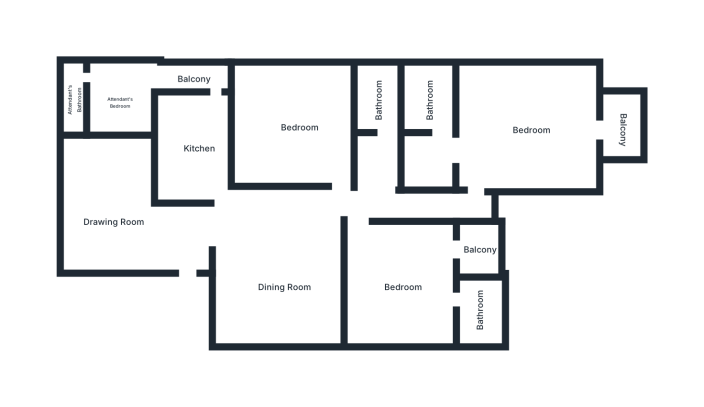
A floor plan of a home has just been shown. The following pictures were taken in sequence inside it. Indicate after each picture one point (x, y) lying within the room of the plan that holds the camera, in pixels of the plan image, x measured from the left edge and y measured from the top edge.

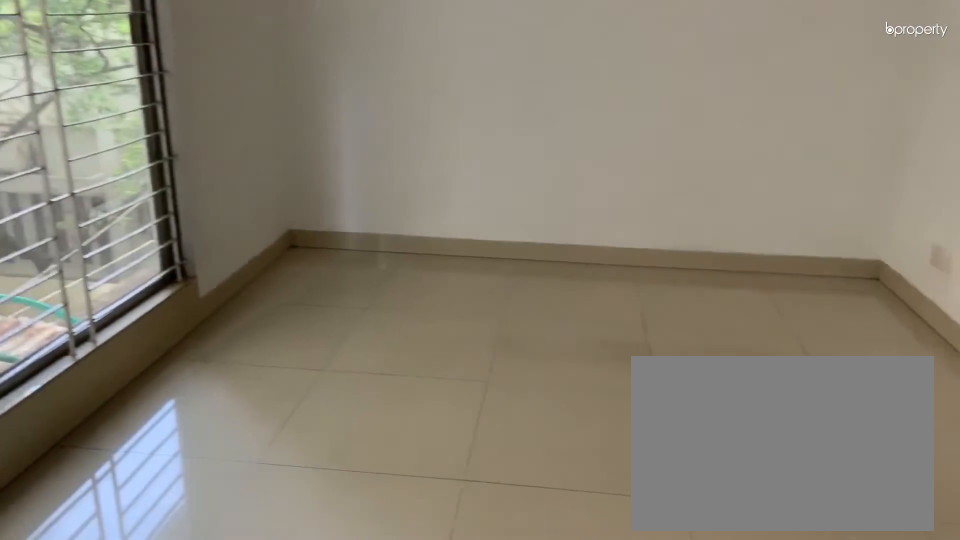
(115, 221)
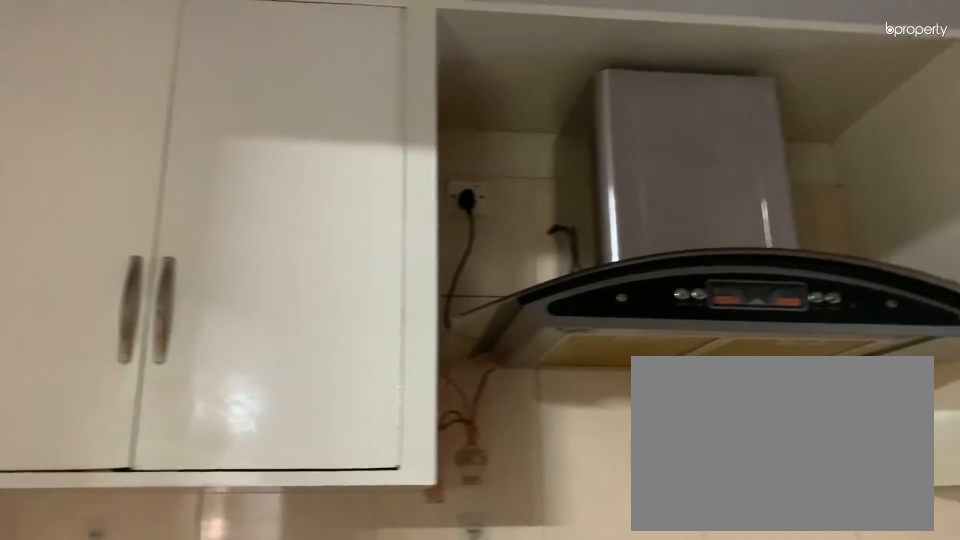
(200, 148)
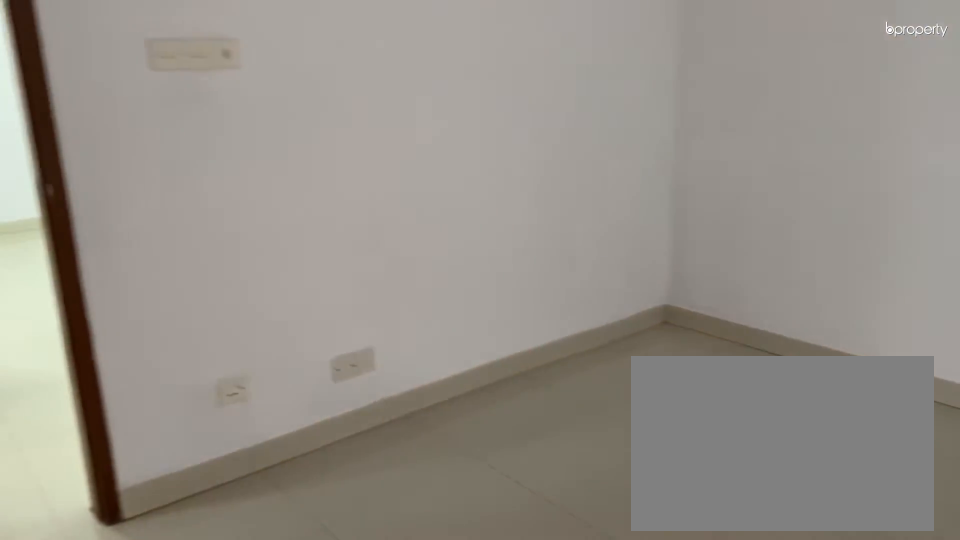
(300, 126)
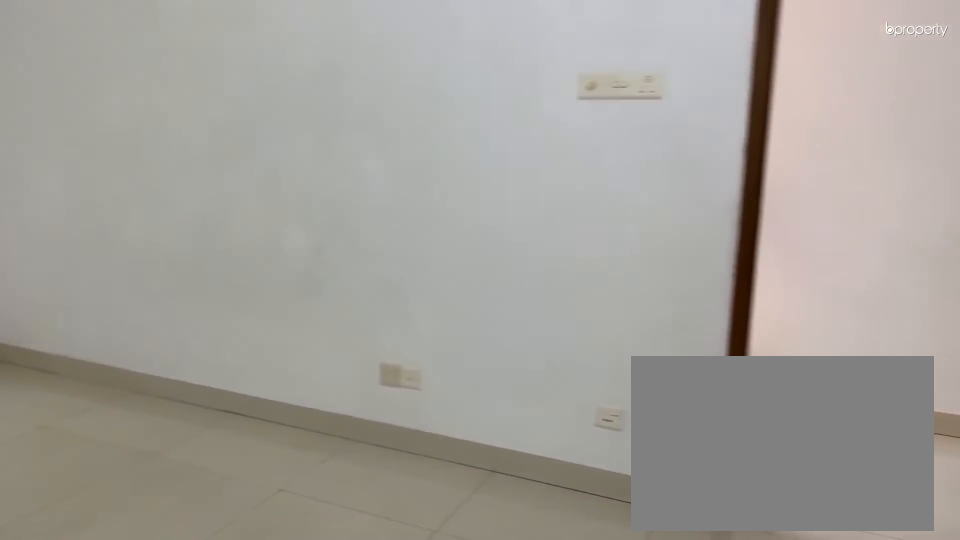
(529, 132)
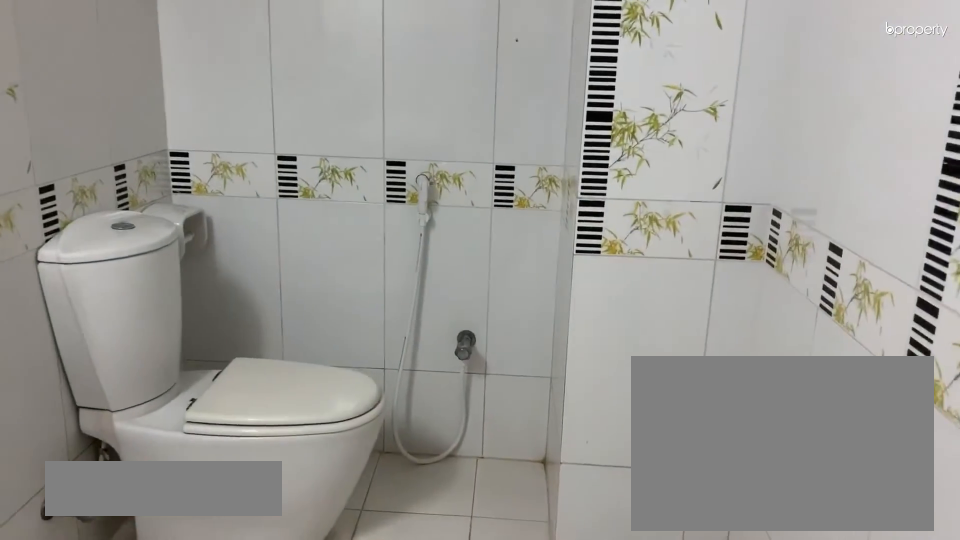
(429, 98)
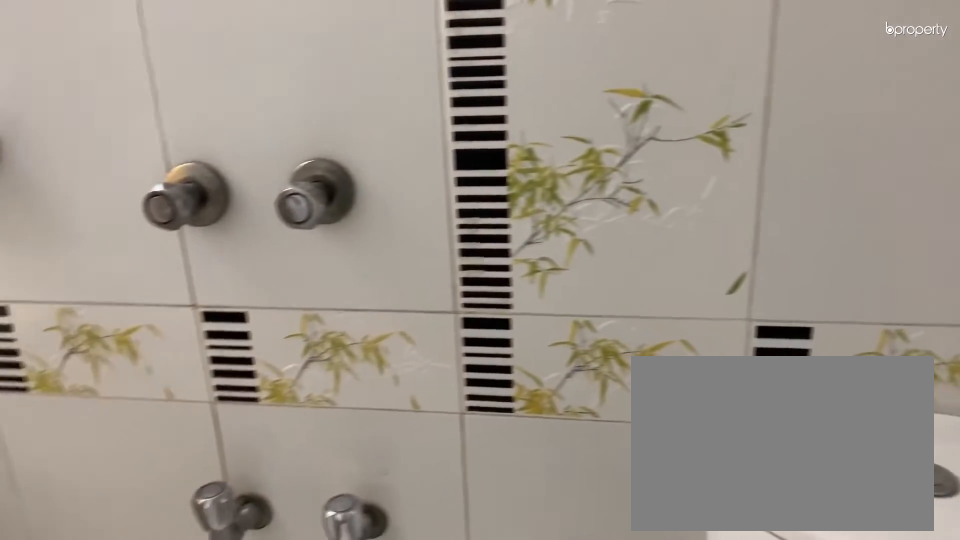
(429, 98)
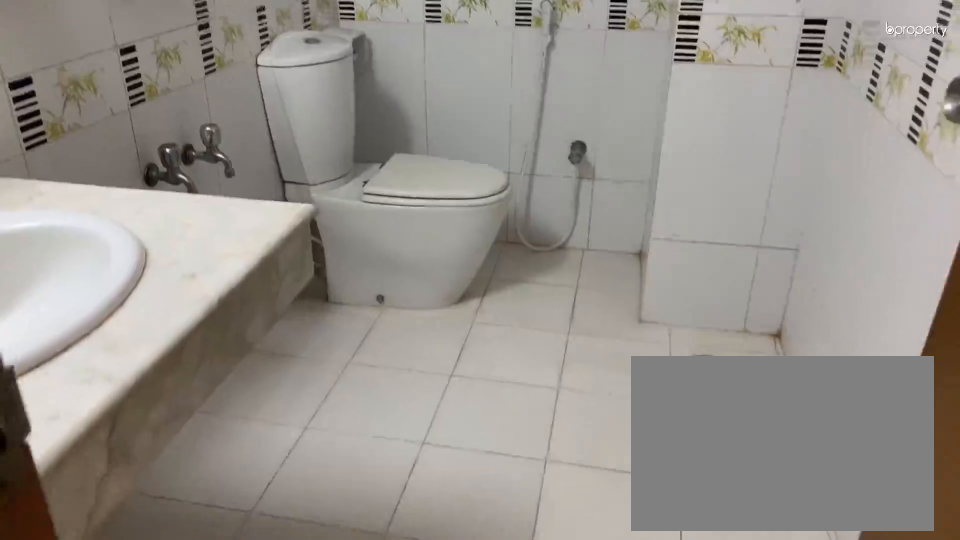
(429, 98)
